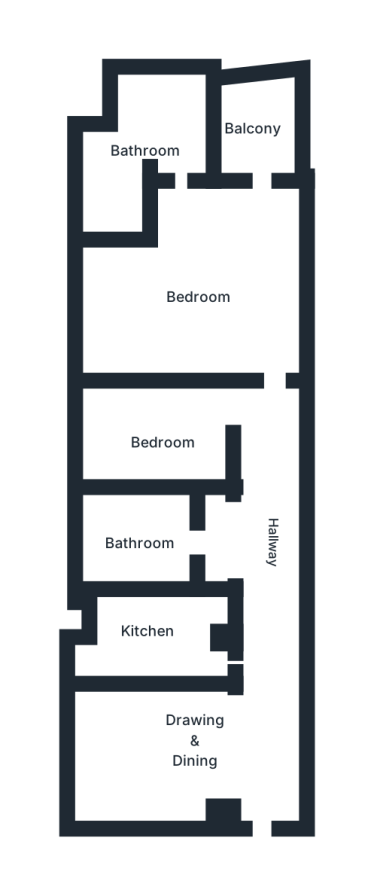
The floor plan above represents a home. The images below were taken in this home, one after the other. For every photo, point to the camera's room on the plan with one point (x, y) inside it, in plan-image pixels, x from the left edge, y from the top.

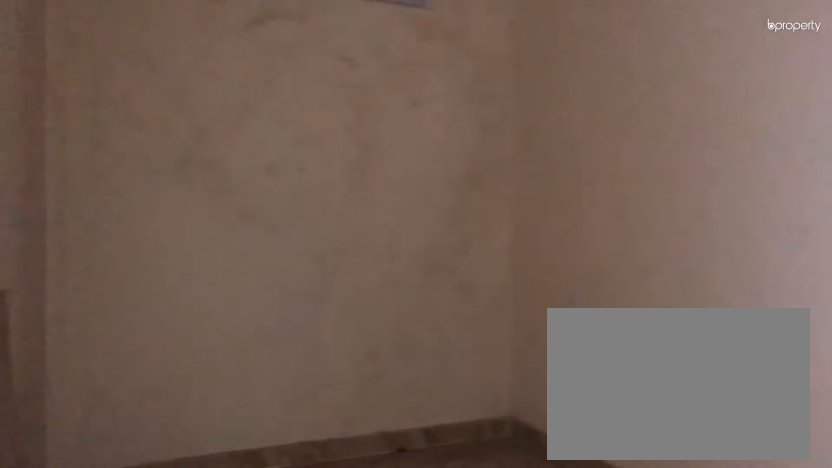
(194, 732)
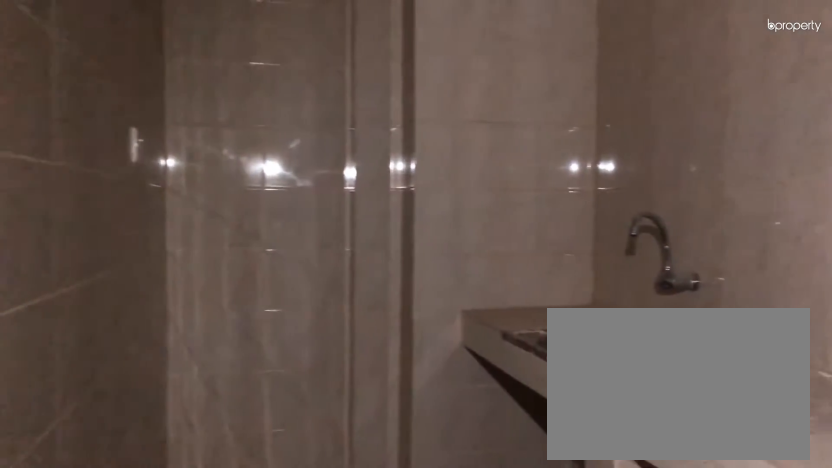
(153, 634)
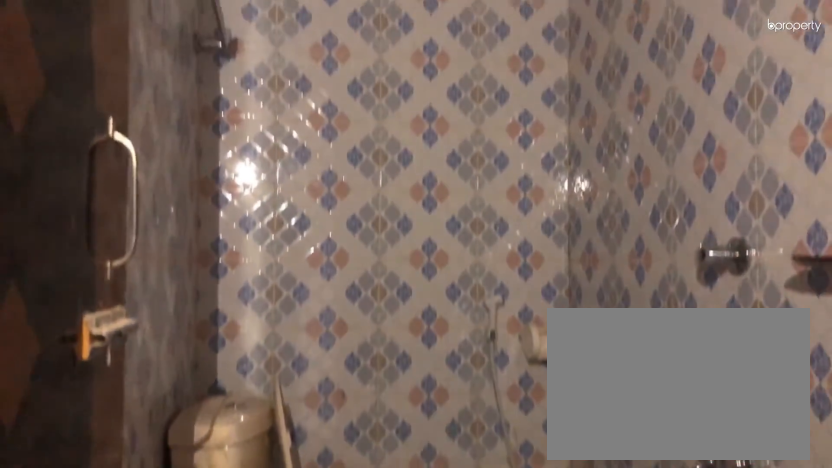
(139, 541)
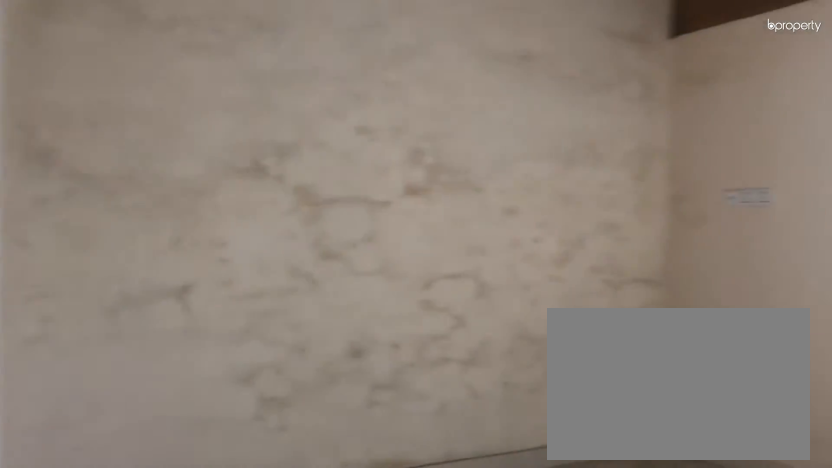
(197, 295)
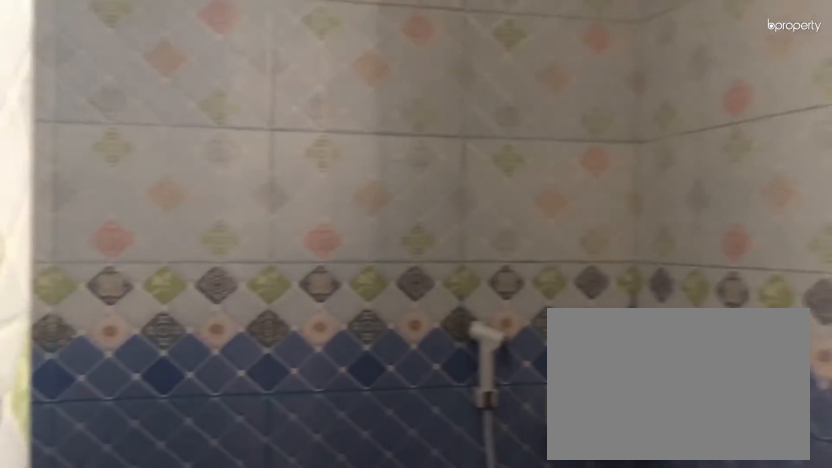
(166, 135)
